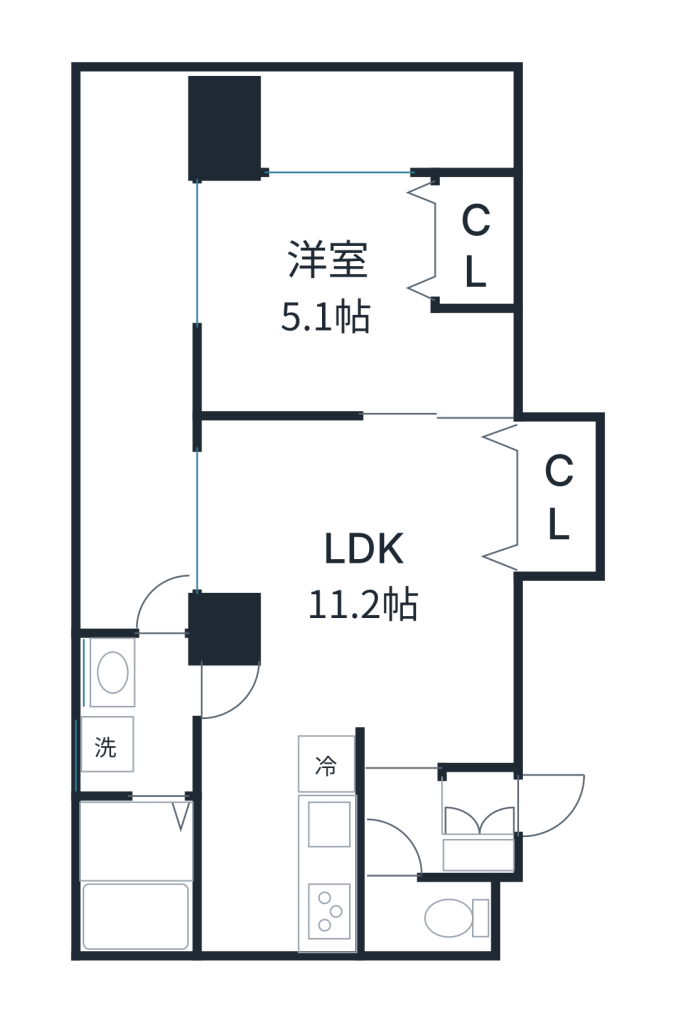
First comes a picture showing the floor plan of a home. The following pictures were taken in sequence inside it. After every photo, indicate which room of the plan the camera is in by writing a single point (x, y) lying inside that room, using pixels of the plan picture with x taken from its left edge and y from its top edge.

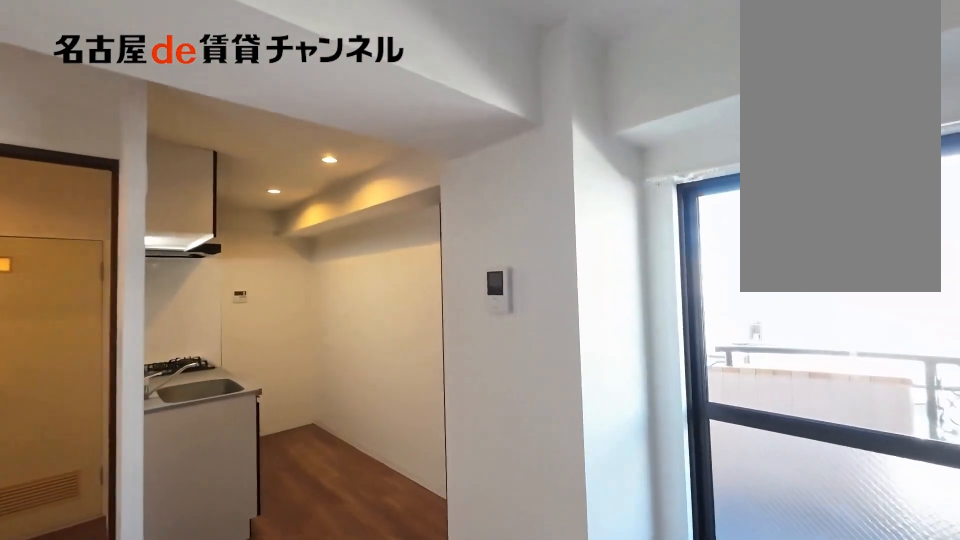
(357, 635)
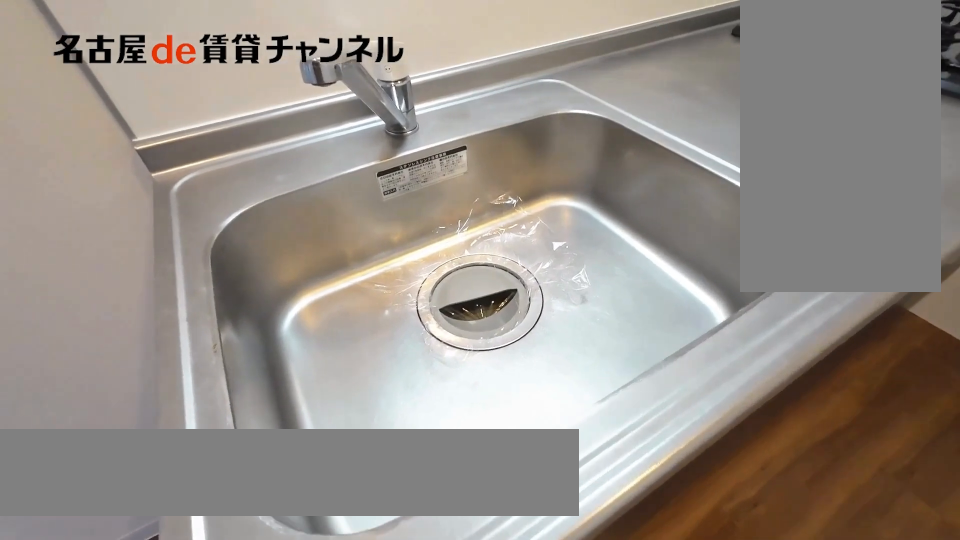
(330, 838)
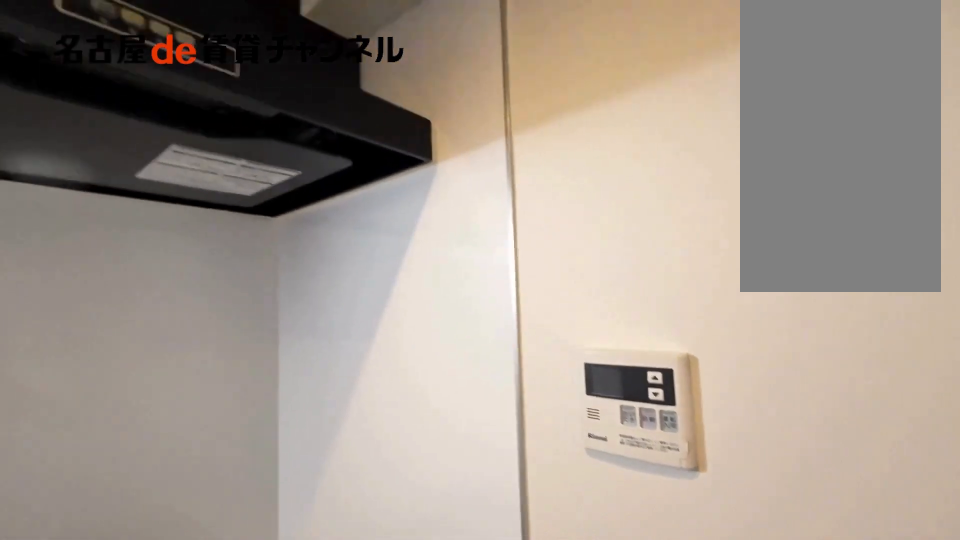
(330, 838)
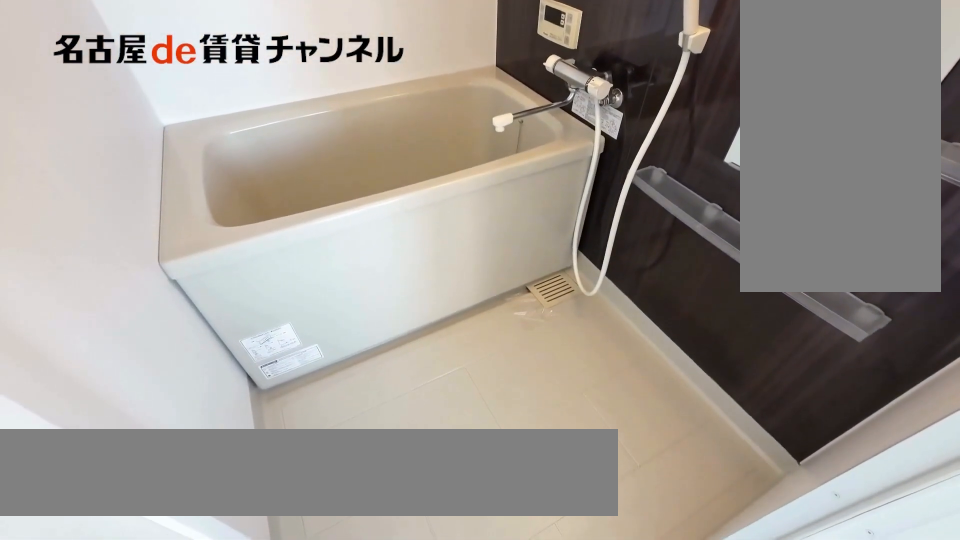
(141, 872)
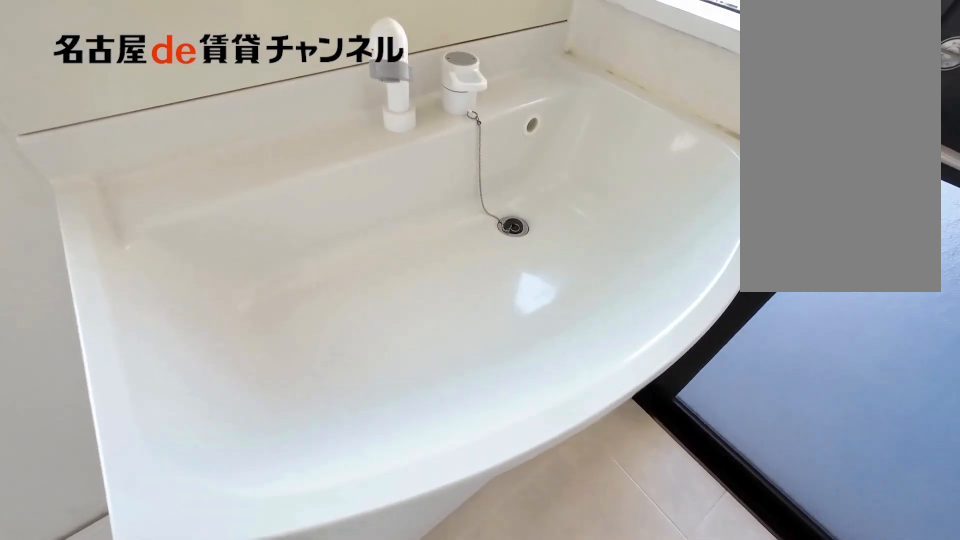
(141, 713)
